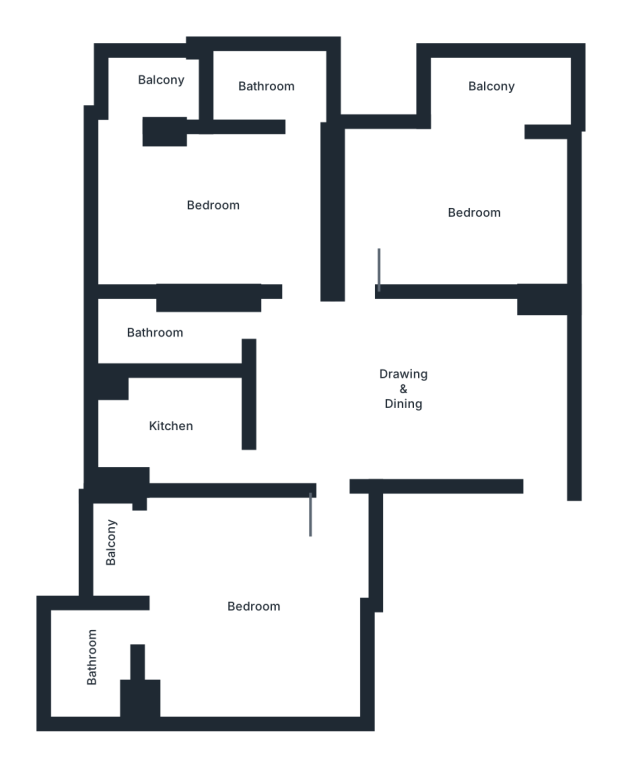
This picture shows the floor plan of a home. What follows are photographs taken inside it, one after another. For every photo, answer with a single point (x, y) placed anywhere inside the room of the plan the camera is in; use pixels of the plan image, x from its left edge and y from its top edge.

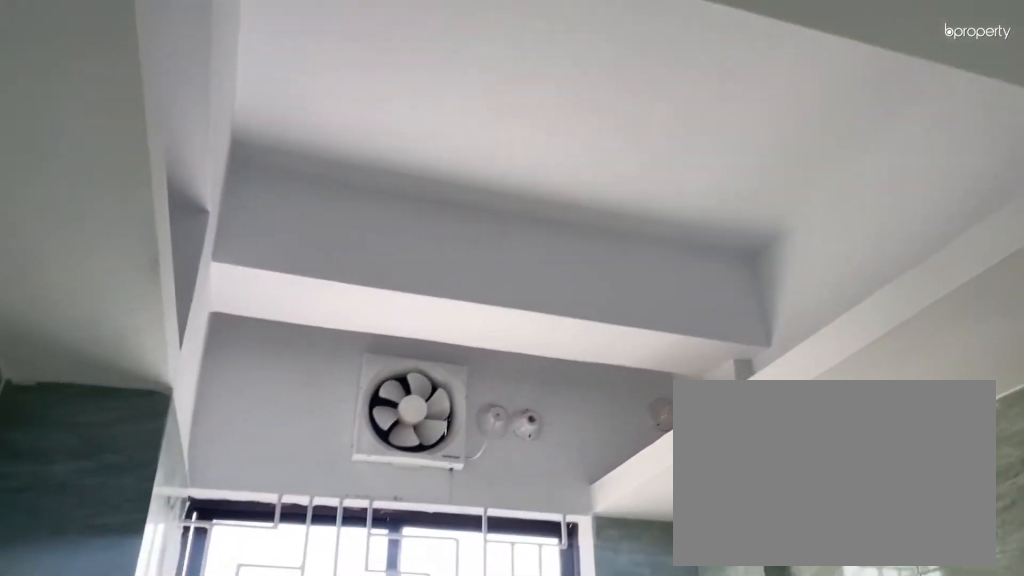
(169, 420)
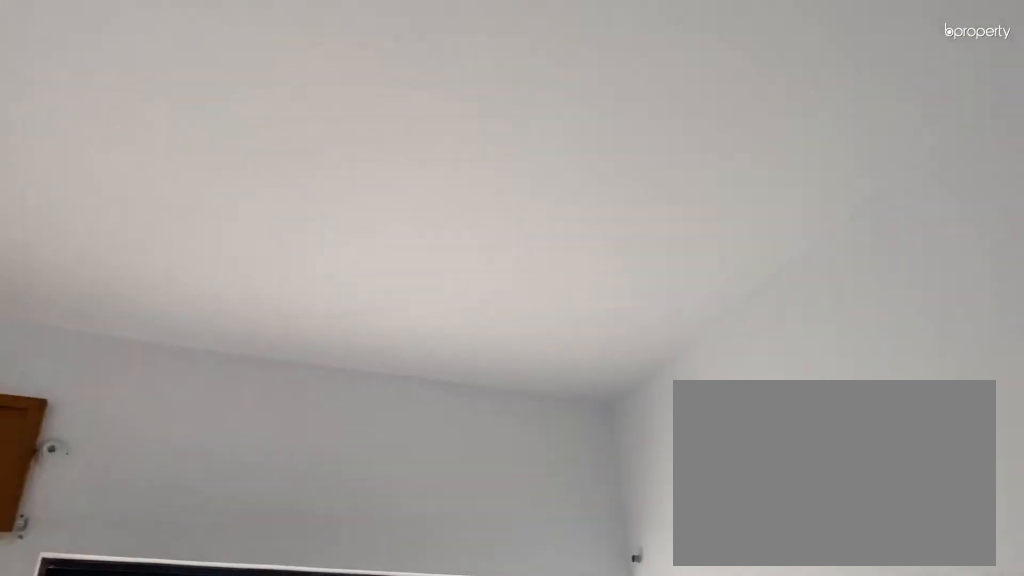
(257, 609)
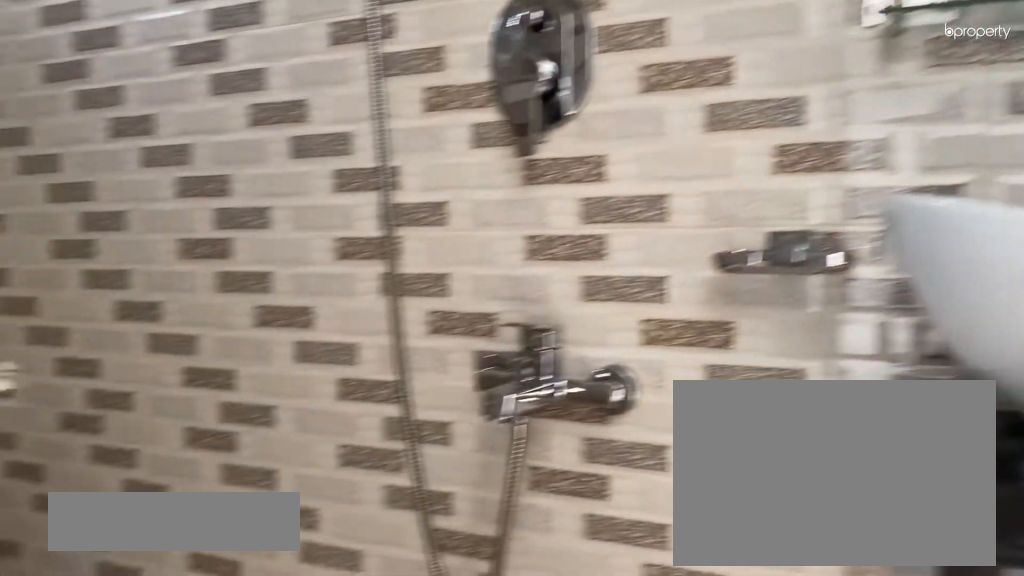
(91, 647)
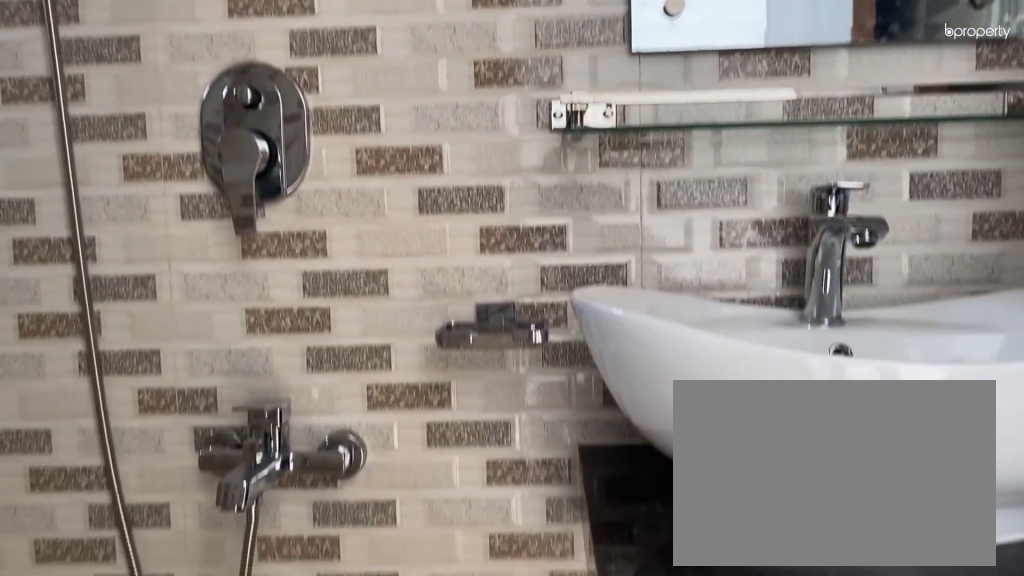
(91, 647)
